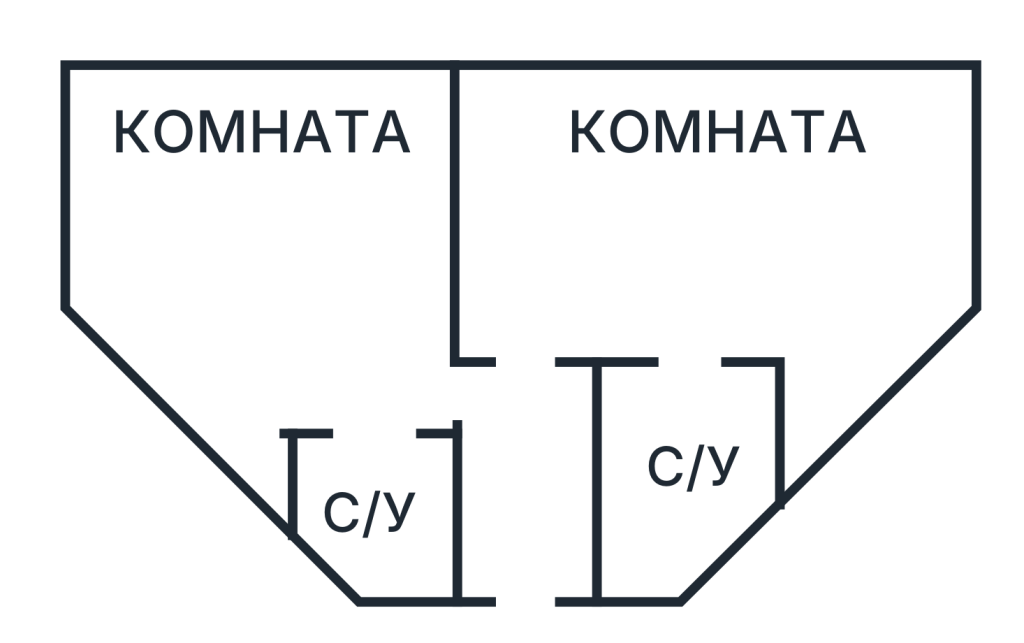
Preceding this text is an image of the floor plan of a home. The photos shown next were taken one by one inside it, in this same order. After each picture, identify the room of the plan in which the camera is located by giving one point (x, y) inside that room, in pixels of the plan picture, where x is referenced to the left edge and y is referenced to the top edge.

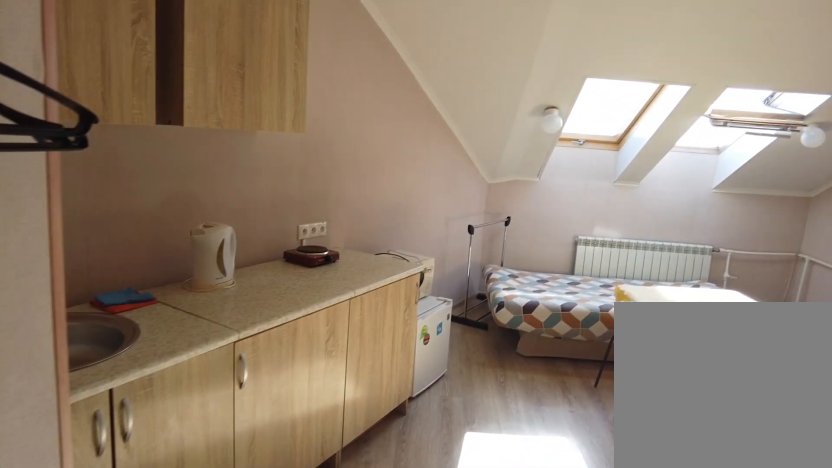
(345, 377)
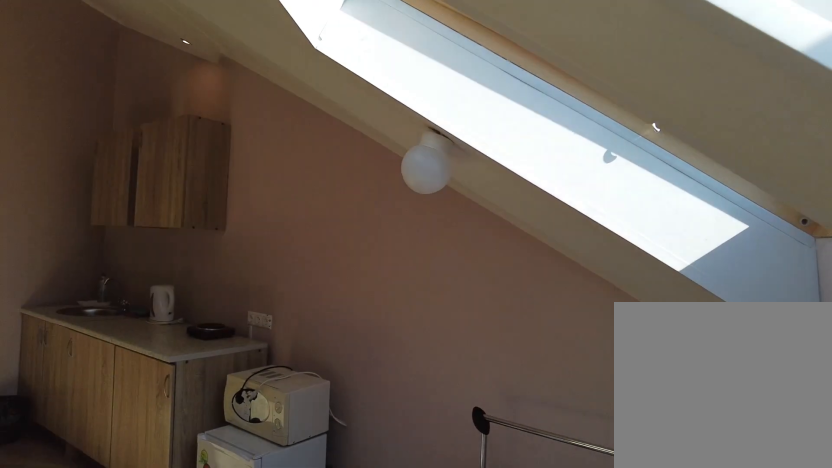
(379, 168)
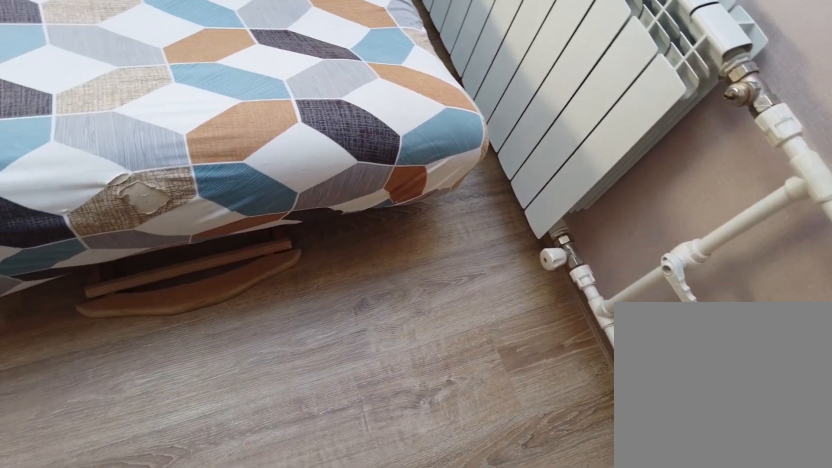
(379, 168)
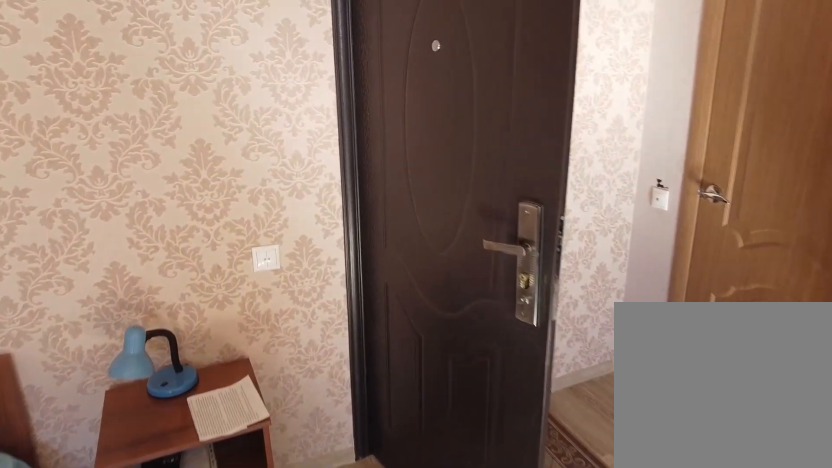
(405, 312)
